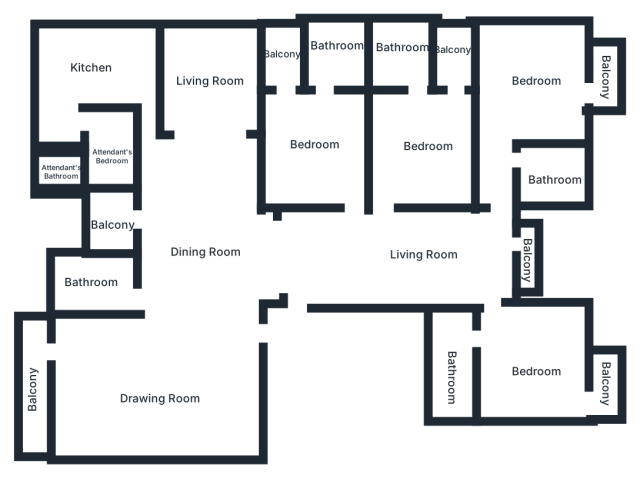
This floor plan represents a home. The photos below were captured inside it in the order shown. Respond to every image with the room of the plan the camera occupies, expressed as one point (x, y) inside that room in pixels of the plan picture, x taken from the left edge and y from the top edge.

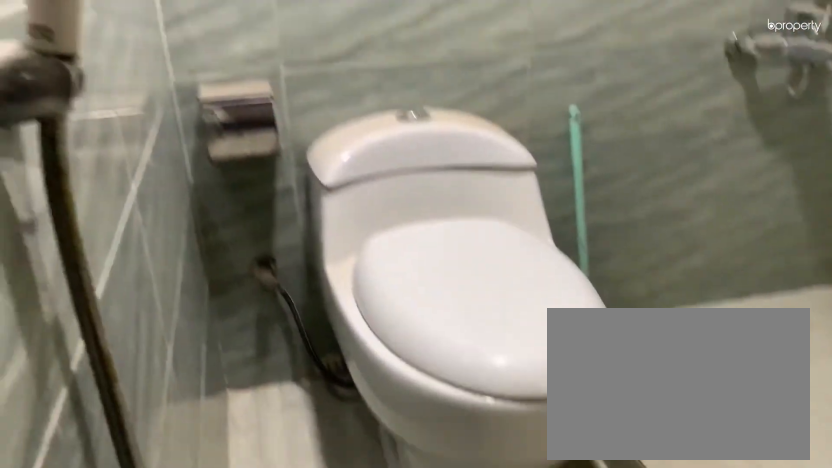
(403, 52)
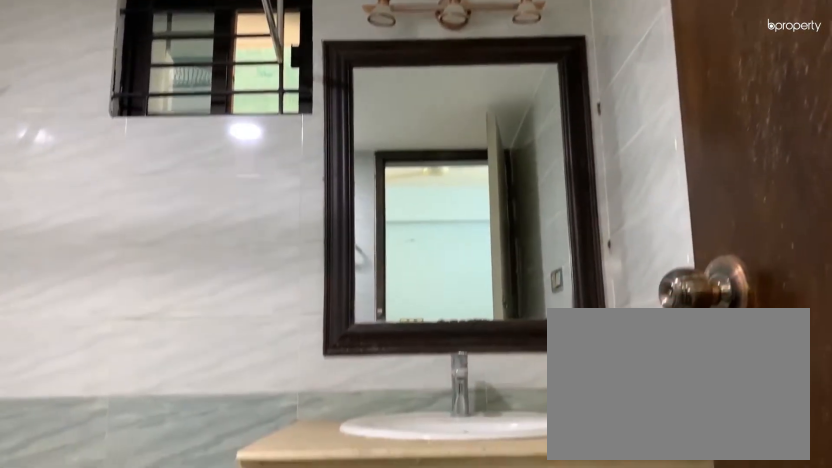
(403, 52)
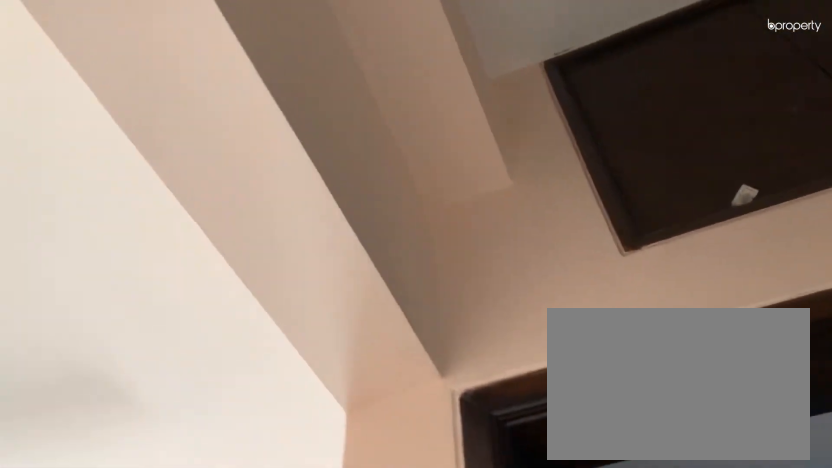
(528, 80)
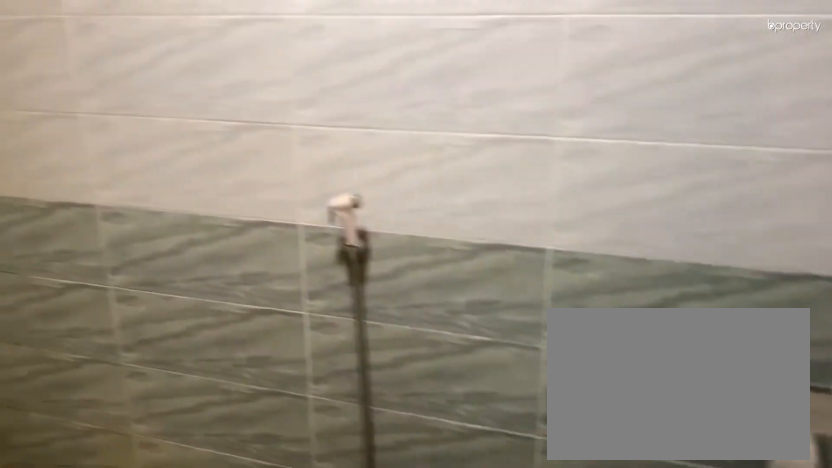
(553, 175)
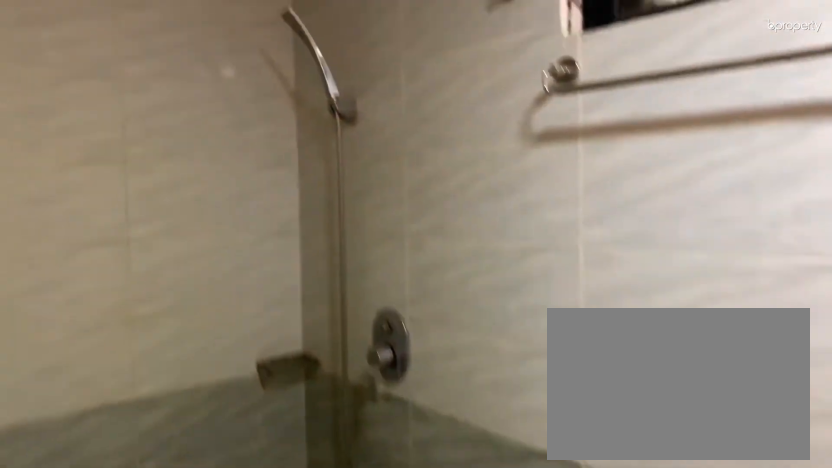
(553, 175)
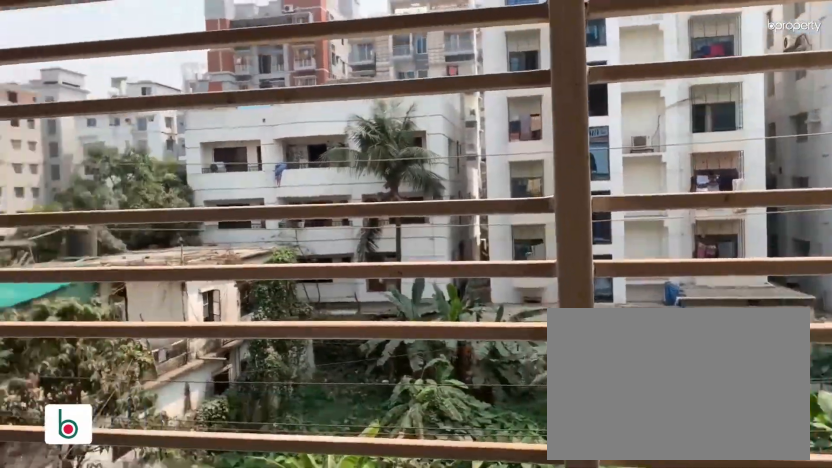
(605, 69)
